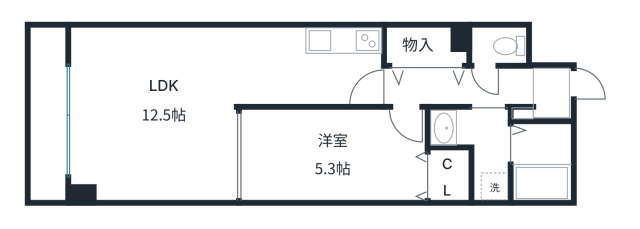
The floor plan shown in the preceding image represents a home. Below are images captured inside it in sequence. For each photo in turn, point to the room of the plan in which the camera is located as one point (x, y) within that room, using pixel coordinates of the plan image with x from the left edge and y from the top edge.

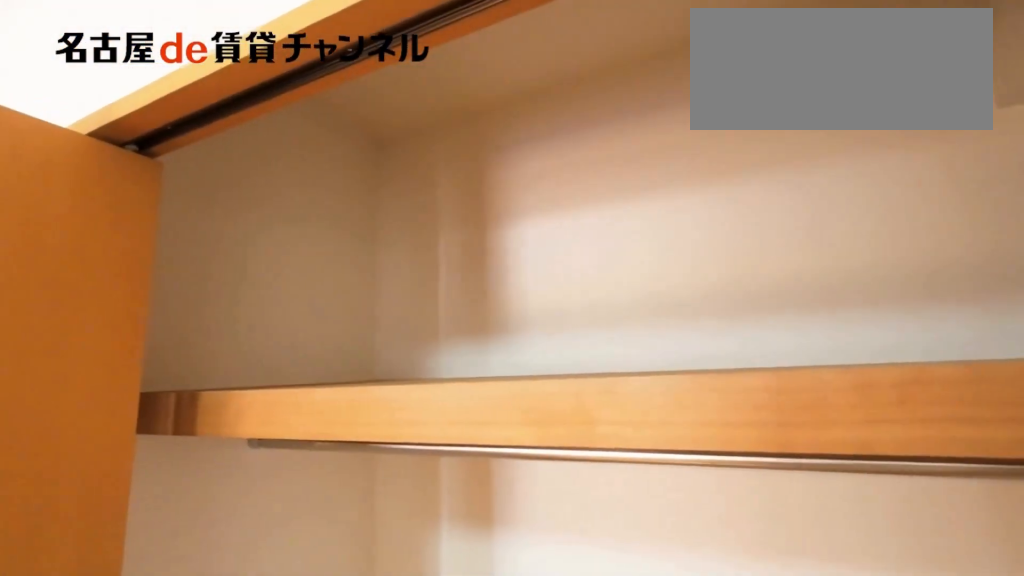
(446, 176)
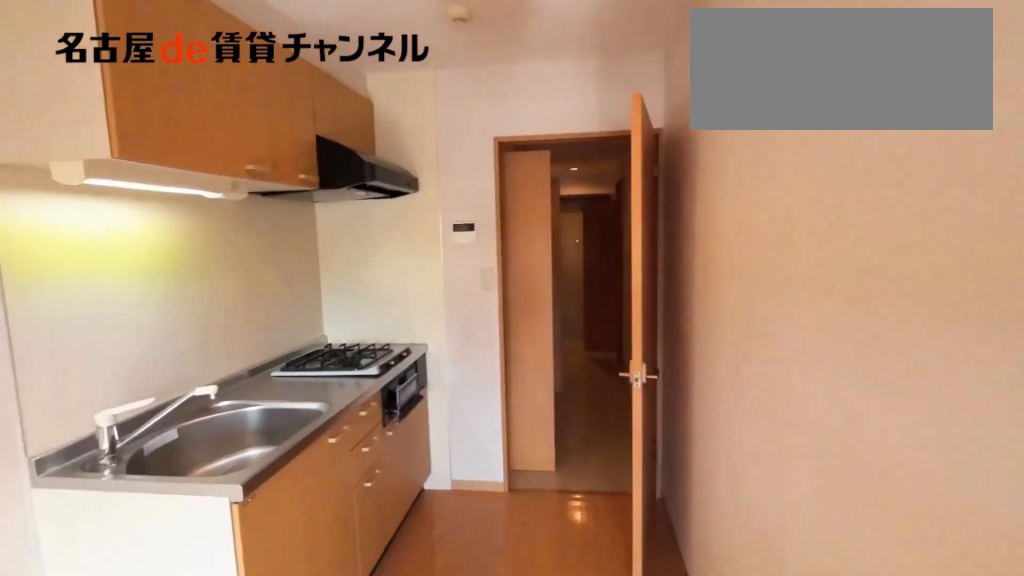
(307, 80)
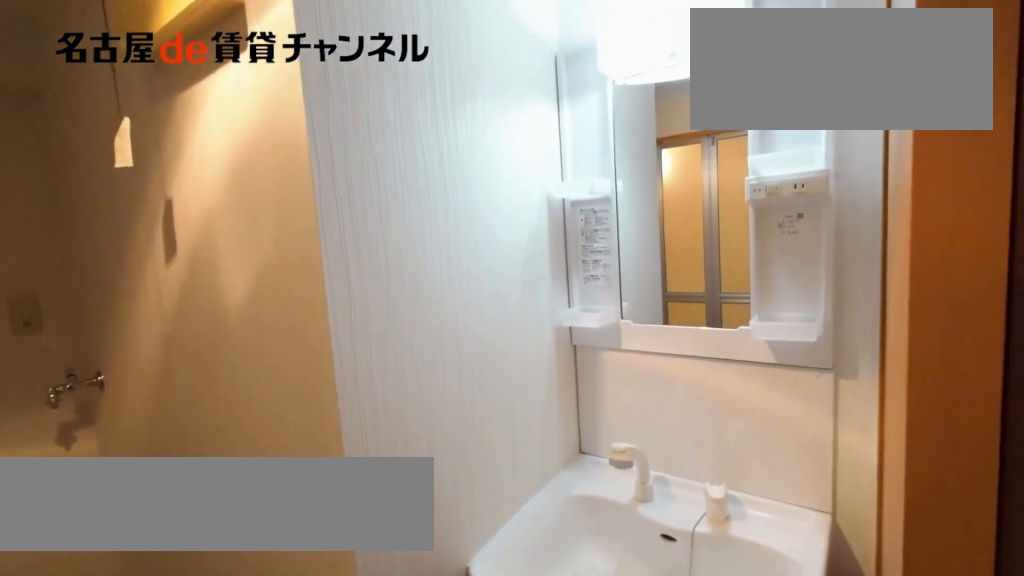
(477, 147)
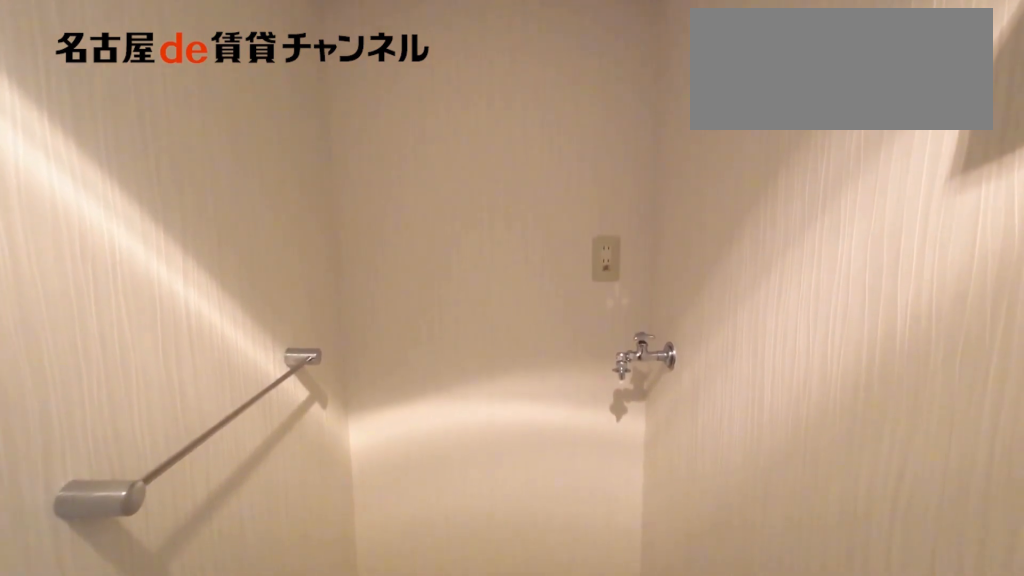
(477, 147)
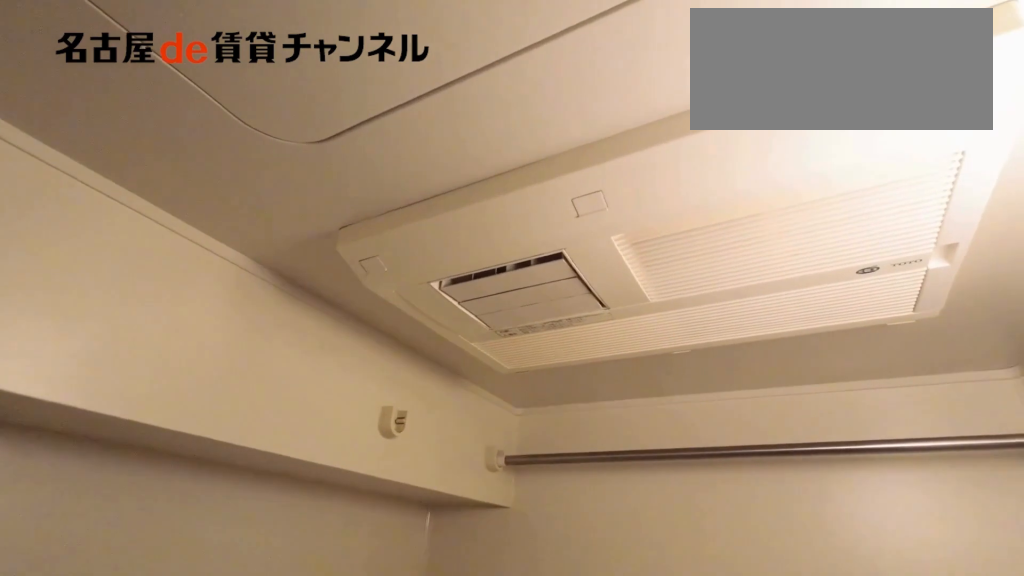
(541, 162)
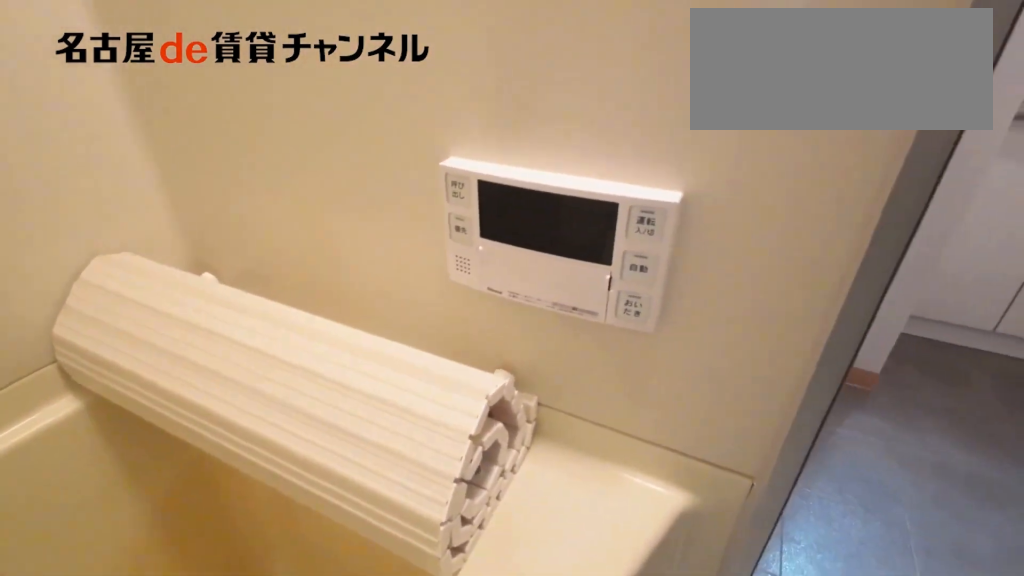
(541, 162)
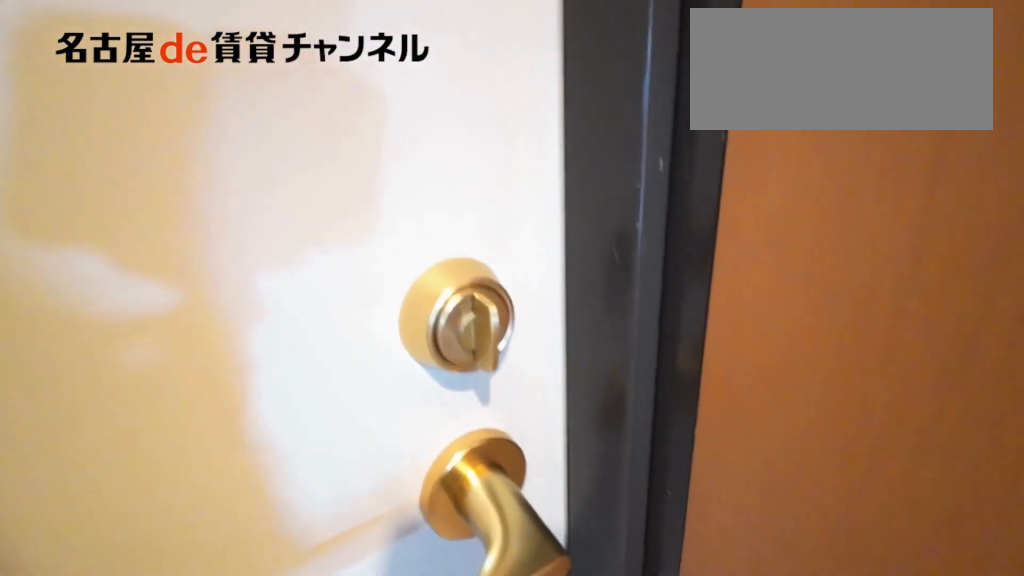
(552, 93)
